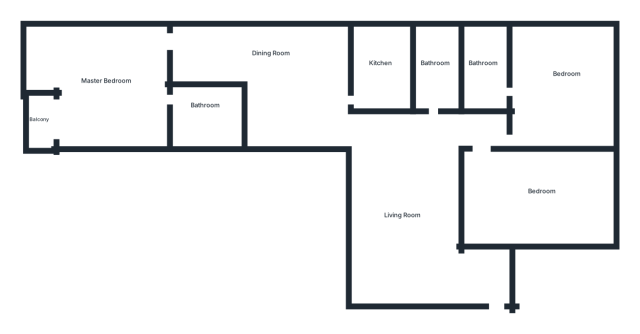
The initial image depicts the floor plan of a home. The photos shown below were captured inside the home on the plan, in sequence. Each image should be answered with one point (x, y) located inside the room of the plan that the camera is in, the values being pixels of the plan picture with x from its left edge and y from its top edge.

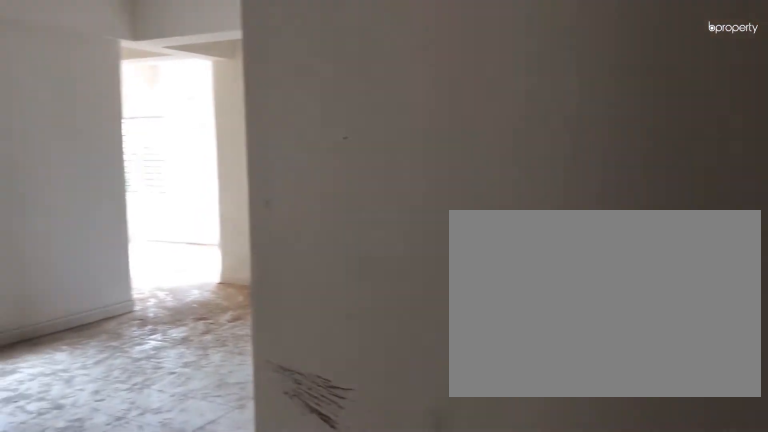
(469, 288)
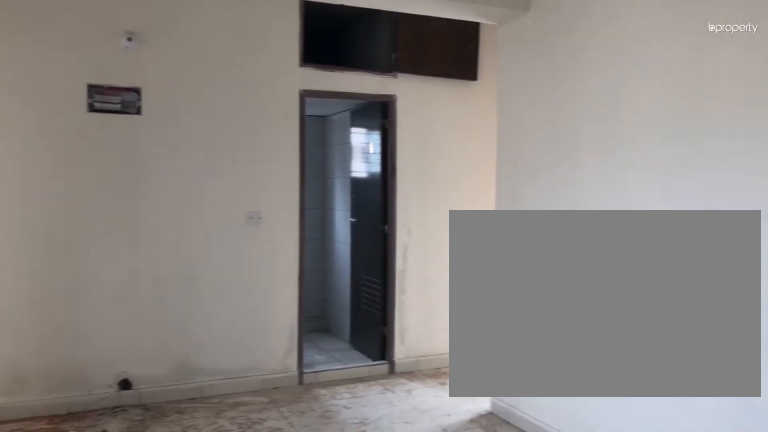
(393, 211)
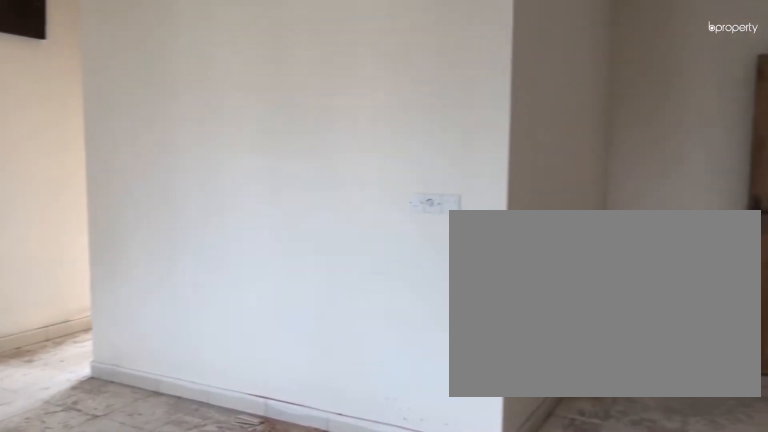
(393, 211)
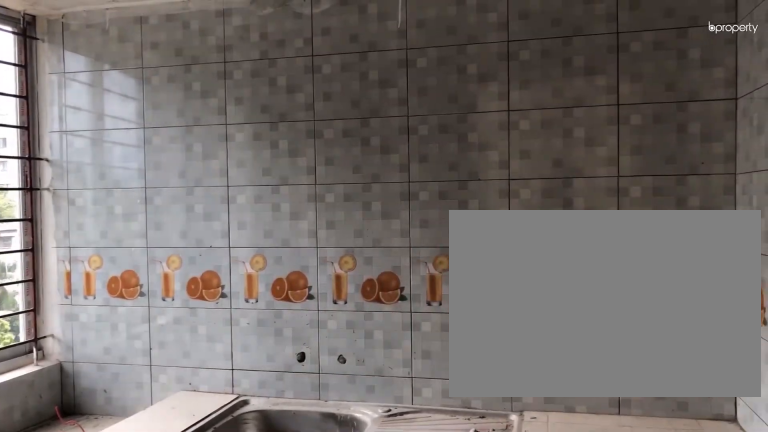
(380, 71)
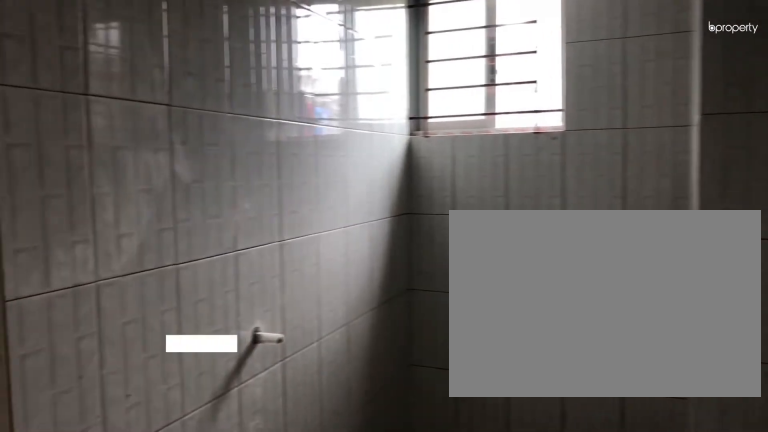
(442, 68)
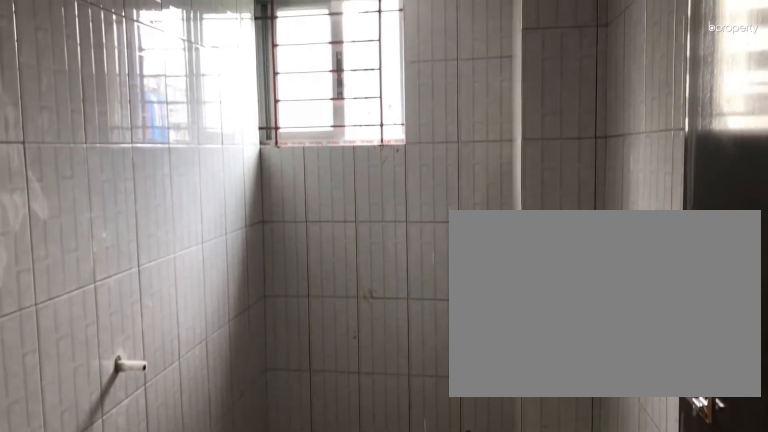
(442, 68)
